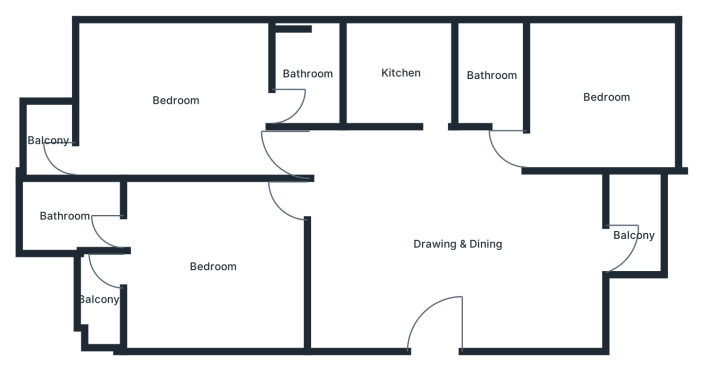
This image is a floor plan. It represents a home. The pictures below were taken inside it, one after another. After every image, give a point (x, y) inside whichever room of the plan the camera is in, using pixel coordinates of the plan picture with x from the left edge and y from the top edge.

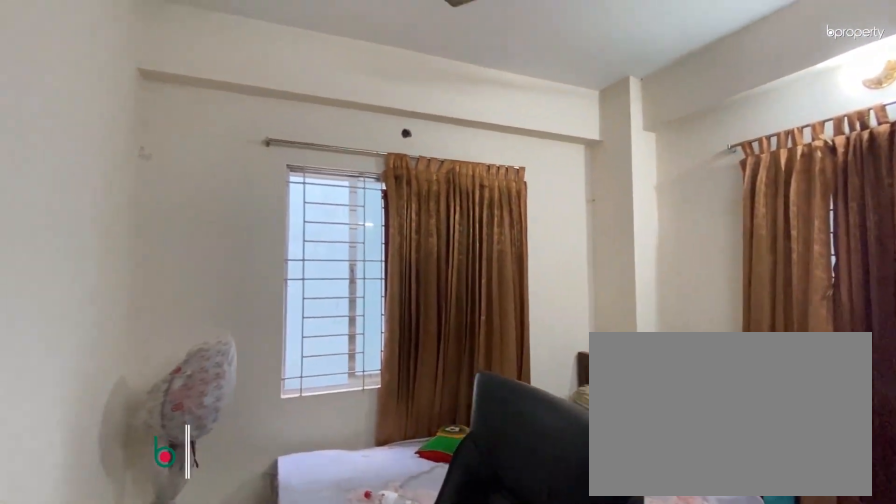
(606, 97)
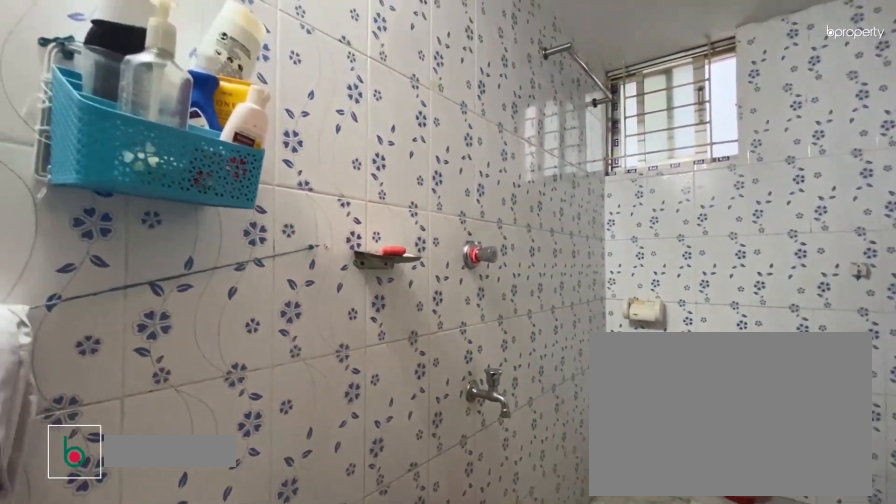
(492, 76)
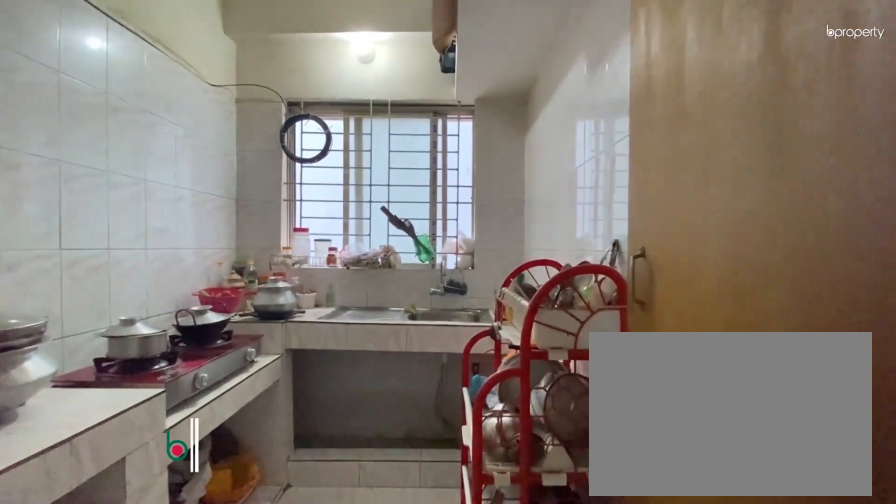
(435, 110)
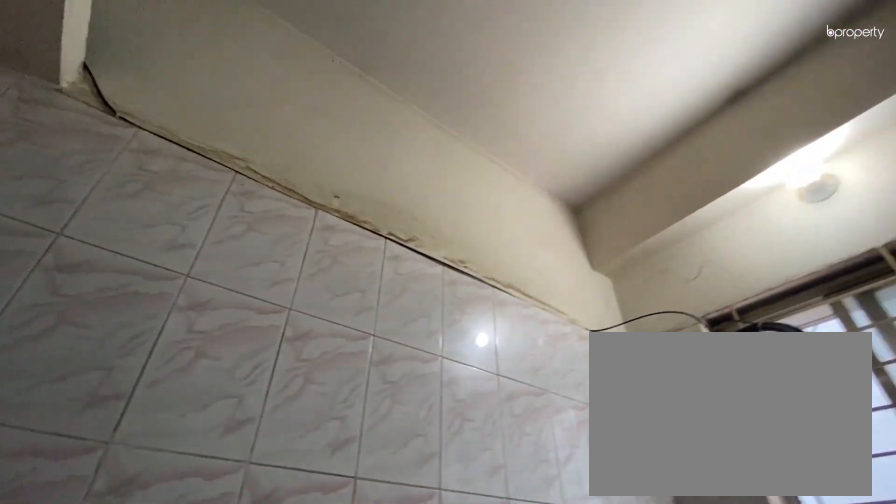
(402, 73)
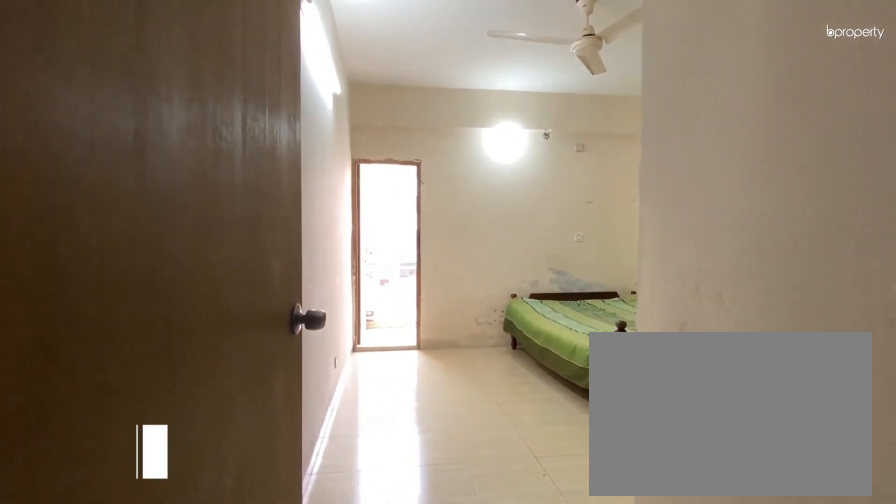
(296, 152)
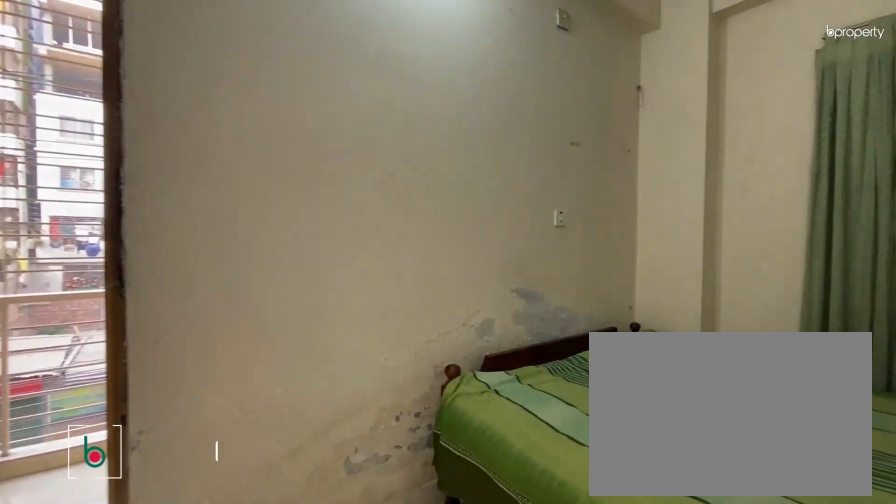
(173, 102)
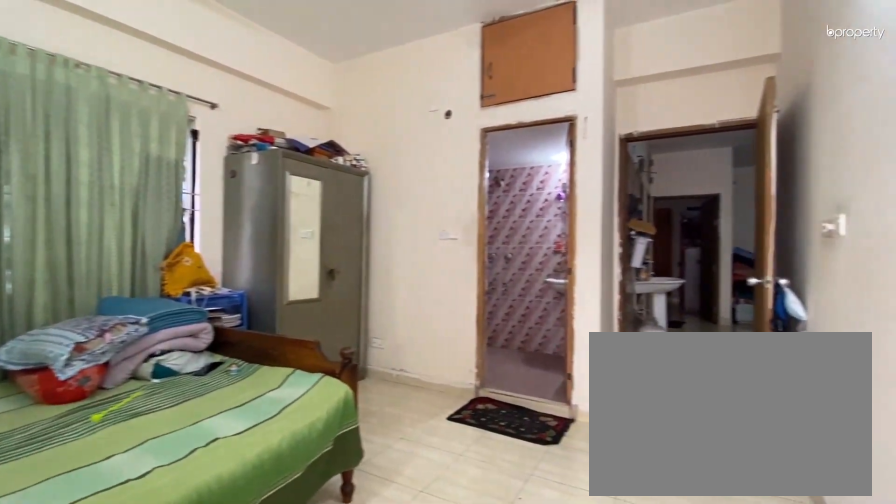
(173, 102)
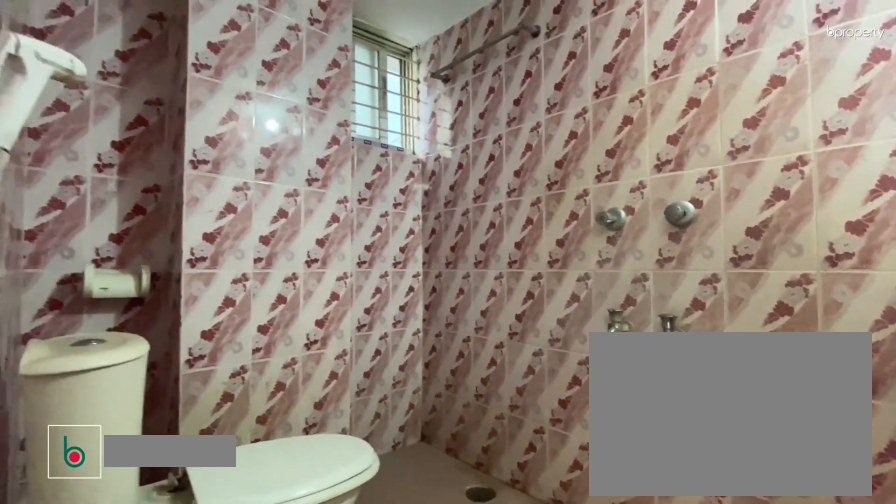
(311, 77)
